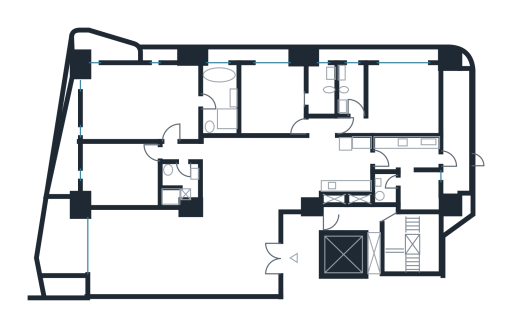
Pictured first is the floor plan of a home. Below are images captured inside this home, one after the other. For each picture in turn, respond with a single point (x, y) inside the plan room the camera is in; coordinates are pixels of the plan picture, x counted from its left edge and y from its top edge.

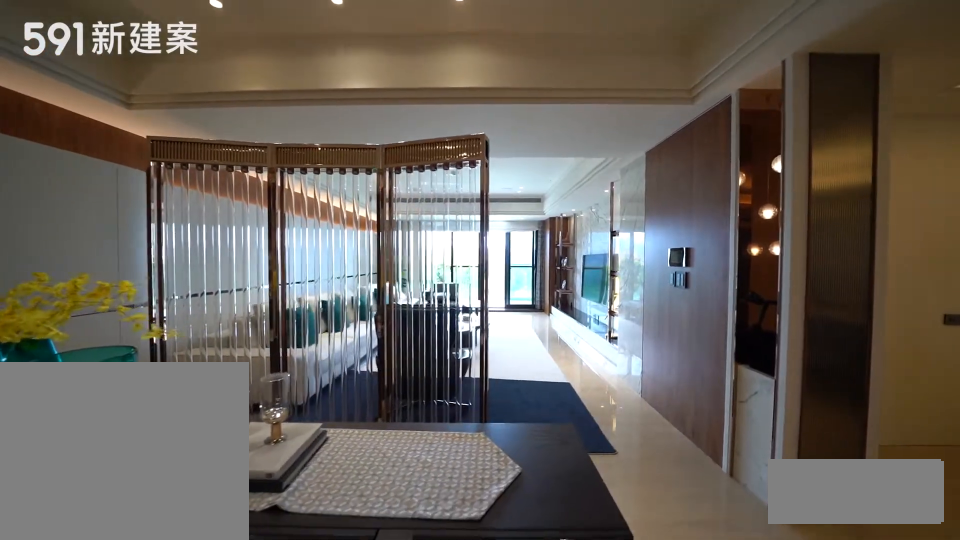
(249, 257)
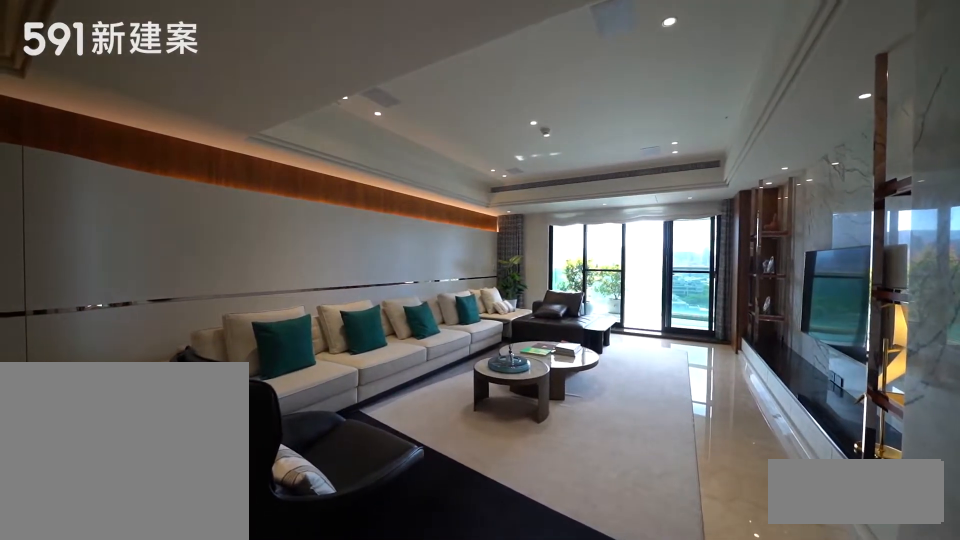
(155, 254)
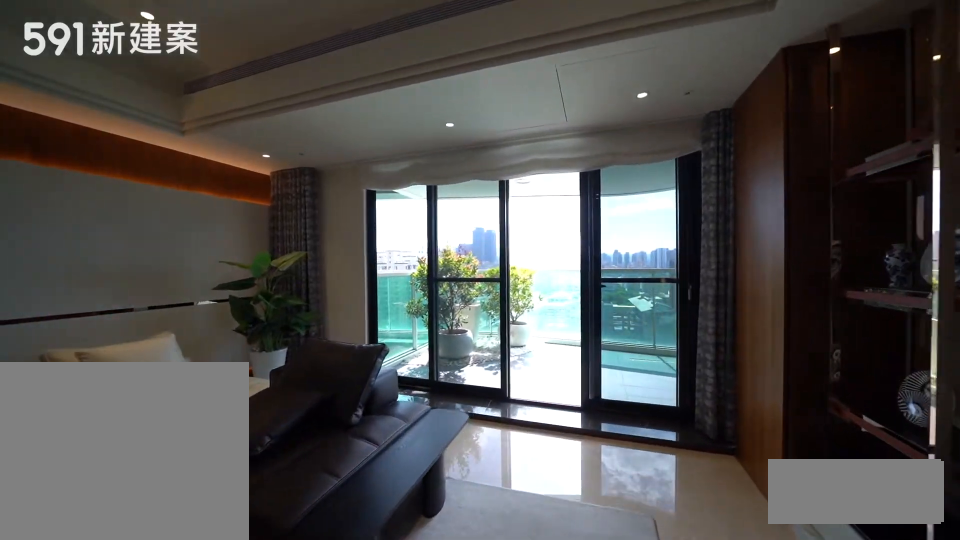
(155, 254)
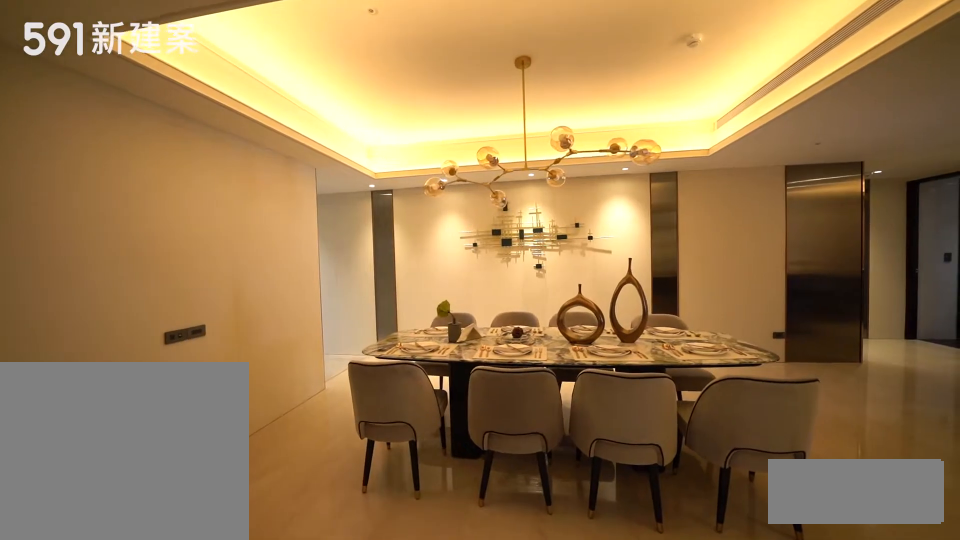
(256, 175)
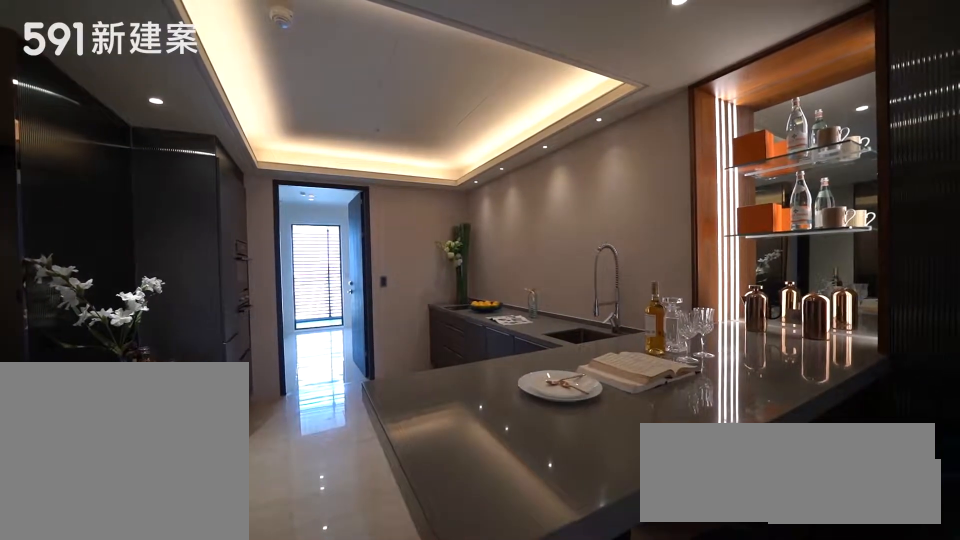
(349, 163)
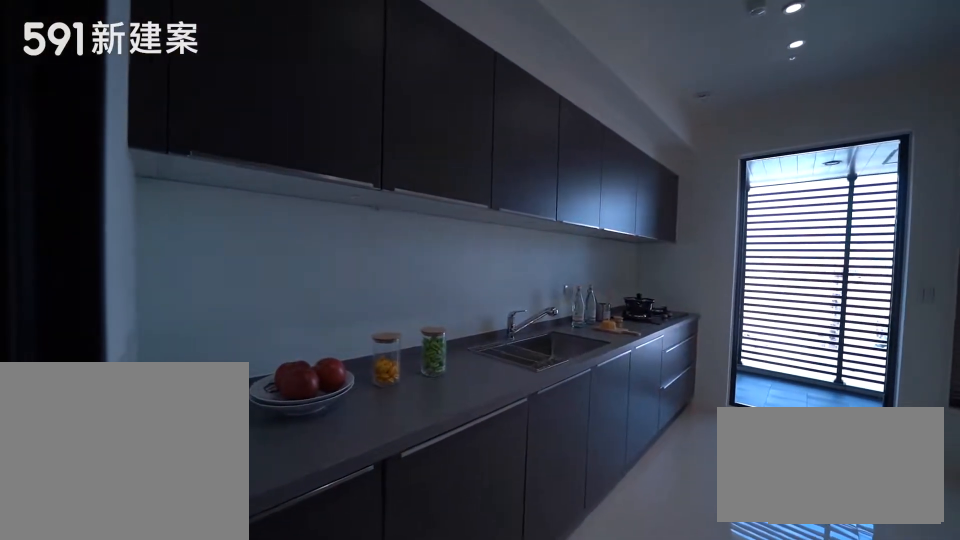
(413, 152)
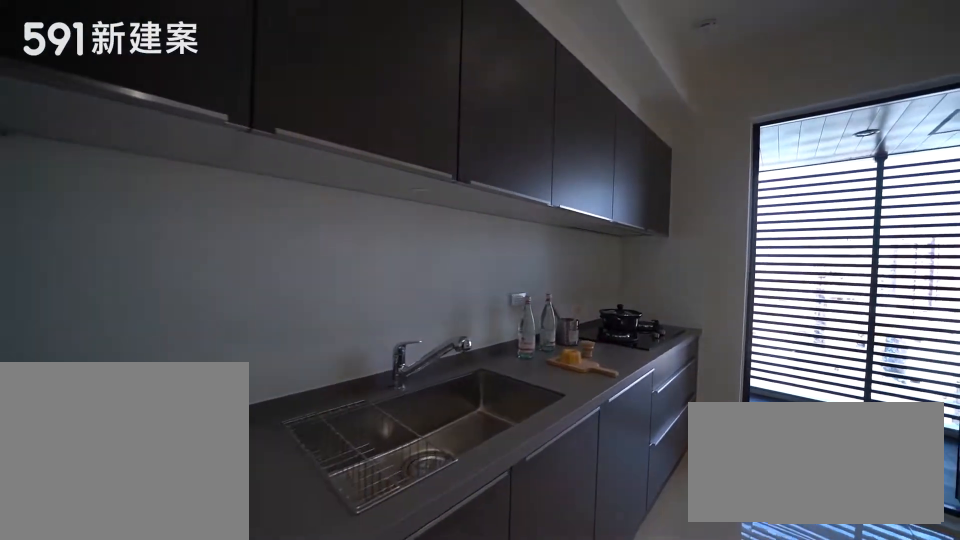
(413, 152)
